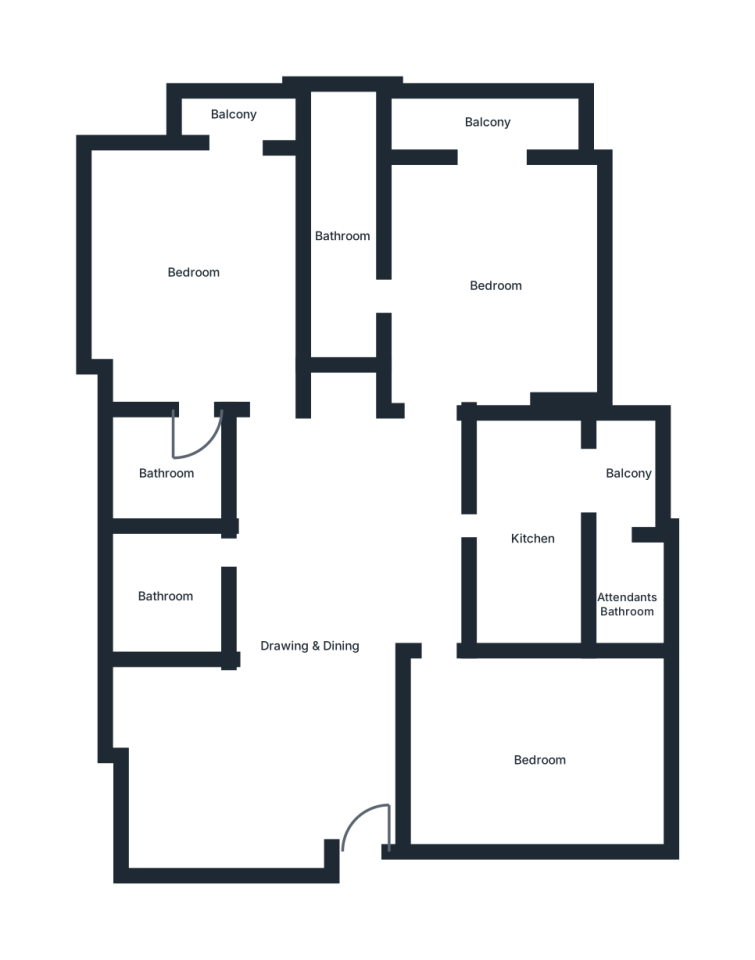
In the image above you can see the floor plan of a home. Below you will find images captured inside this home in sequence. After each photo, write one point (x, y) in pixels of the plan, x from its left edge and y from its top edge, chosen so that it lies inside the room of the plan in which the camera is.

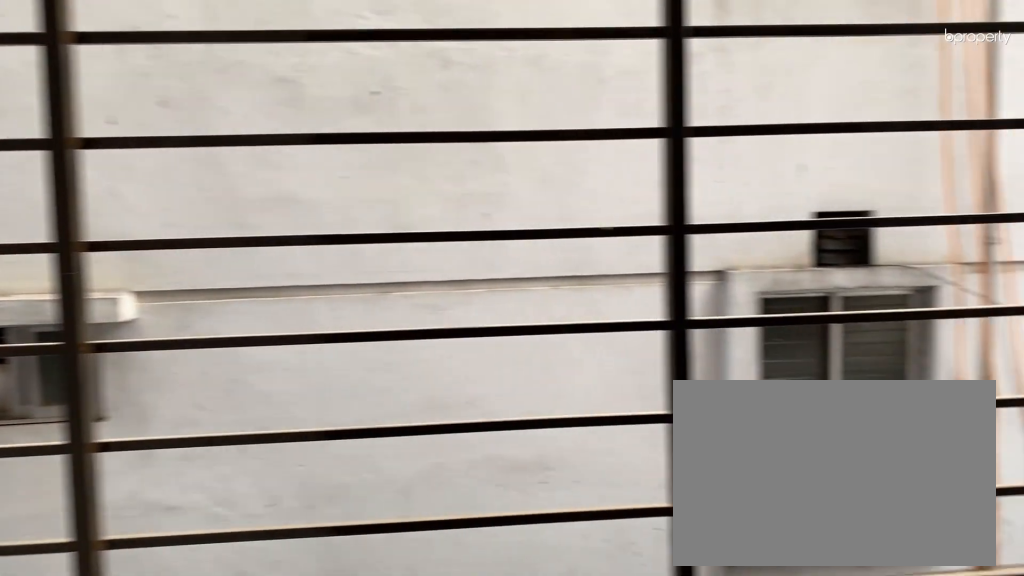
(232, 120)
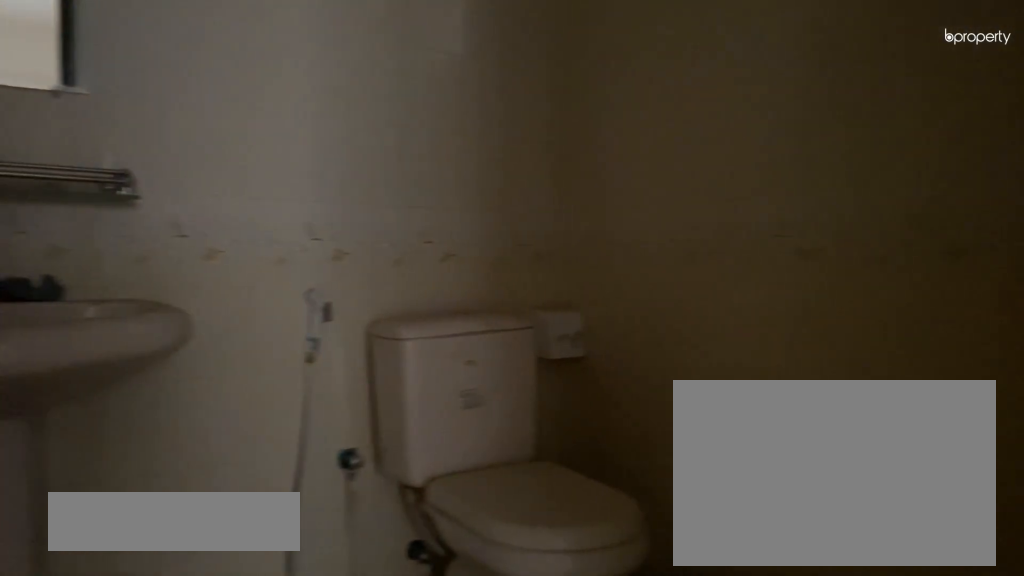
(165, 476)
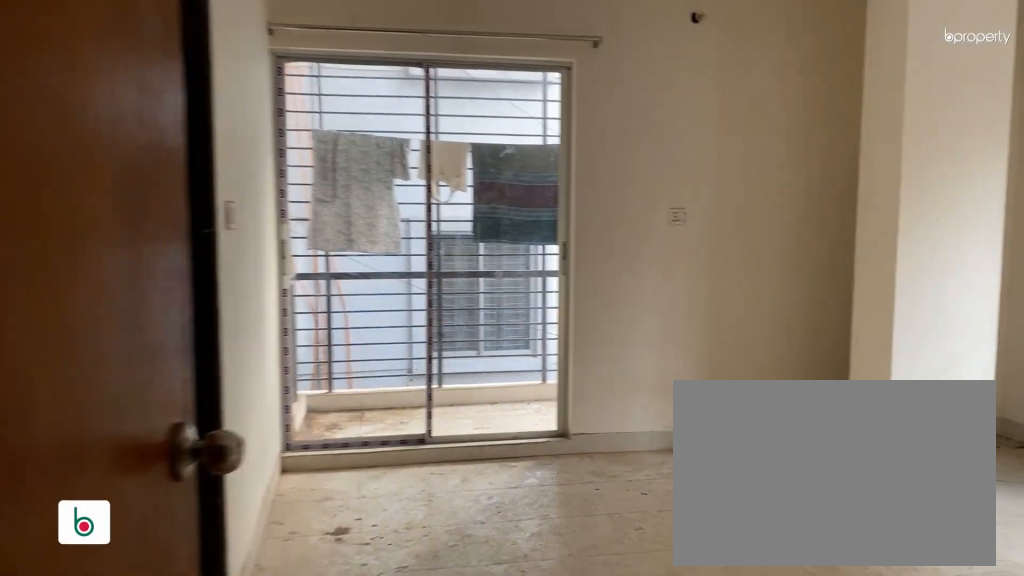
(493, 287)
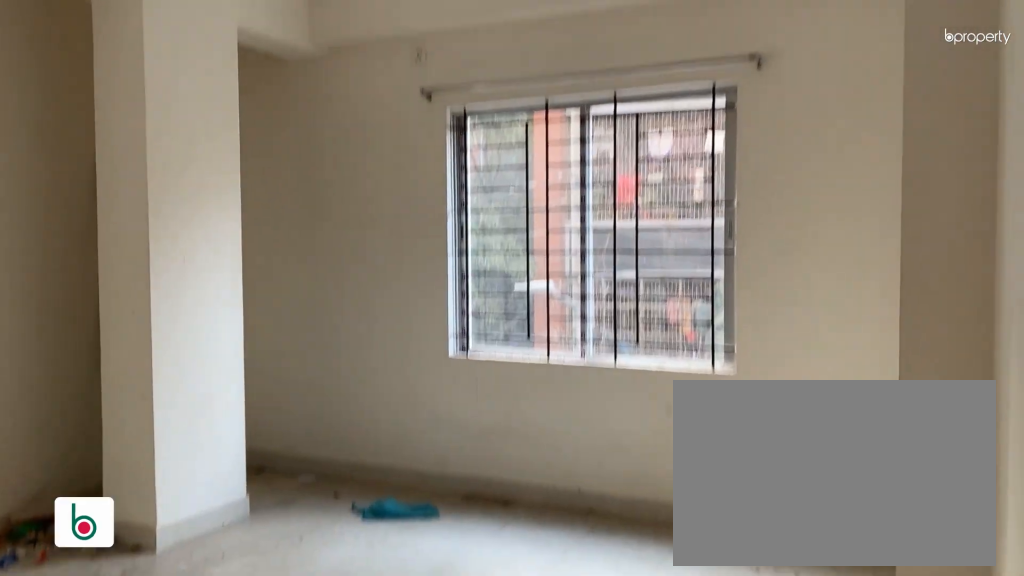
(493, 287)
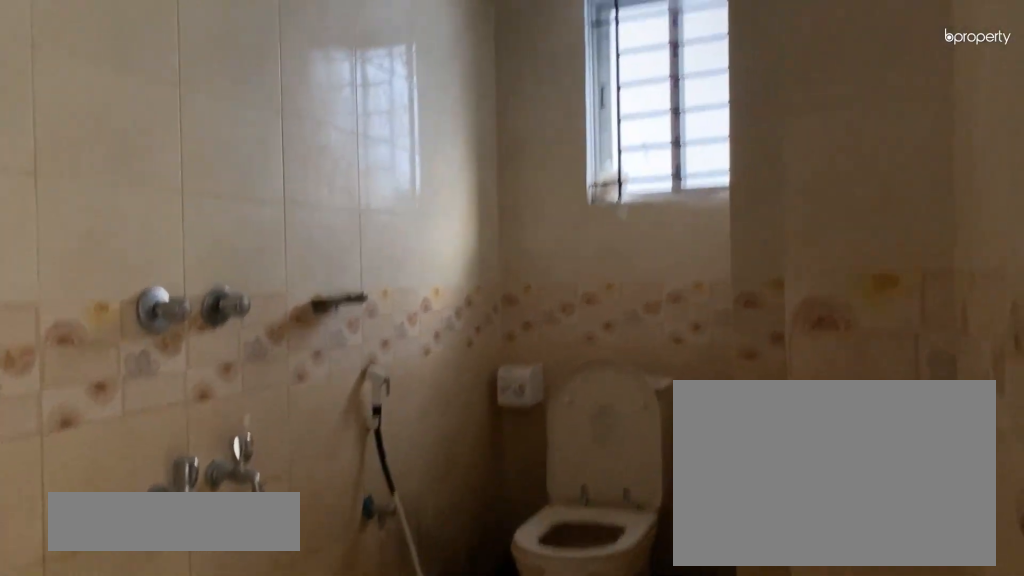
(339, 236)
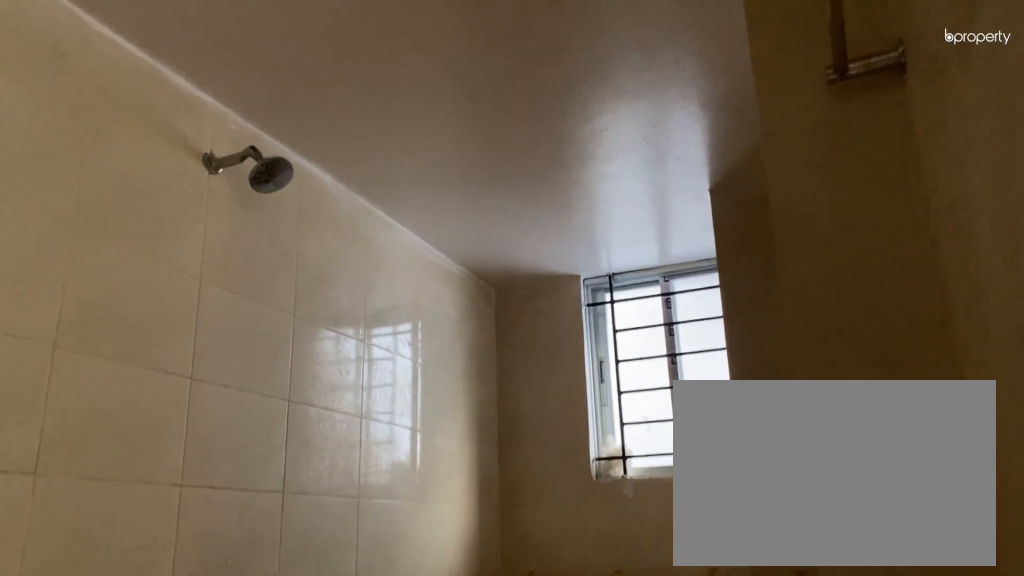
(339, 236)
